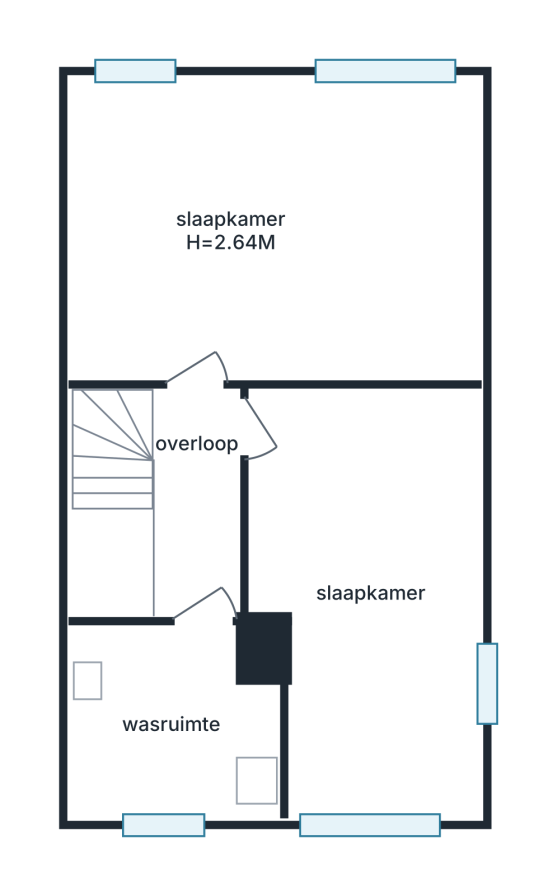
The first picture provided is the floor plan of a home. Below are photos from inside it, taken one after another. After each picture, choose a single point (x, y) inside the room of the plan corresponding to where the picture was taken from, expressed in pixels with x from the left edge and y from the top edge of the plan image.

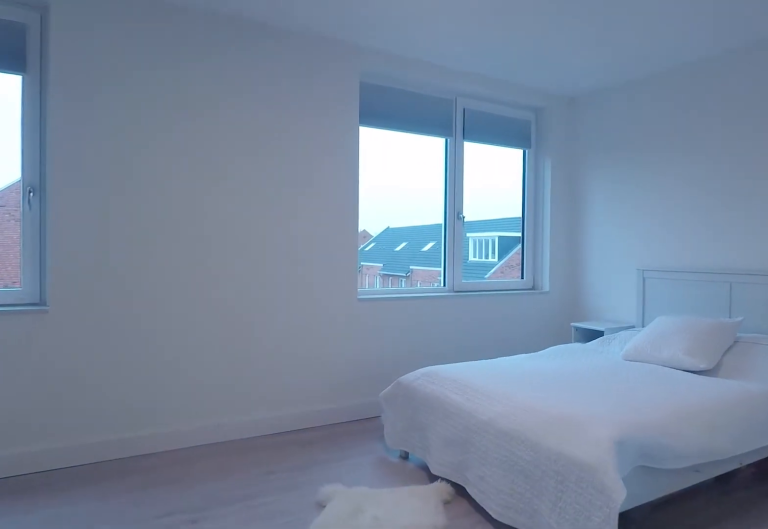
(98, 223)
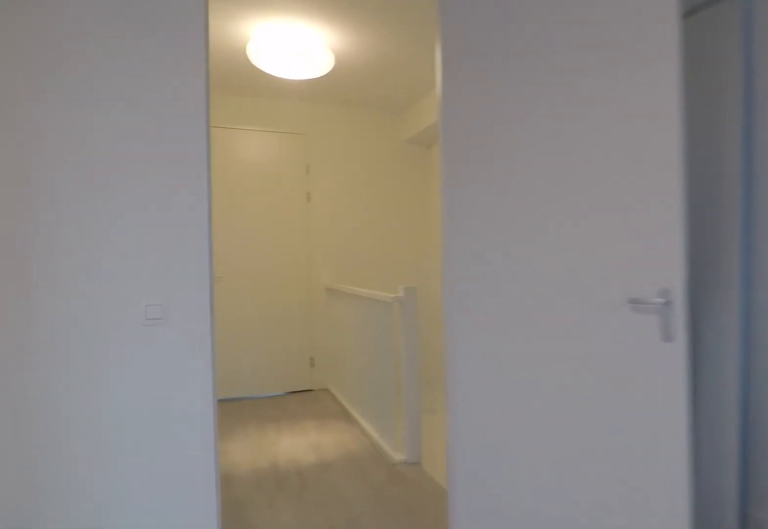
(98, 223)
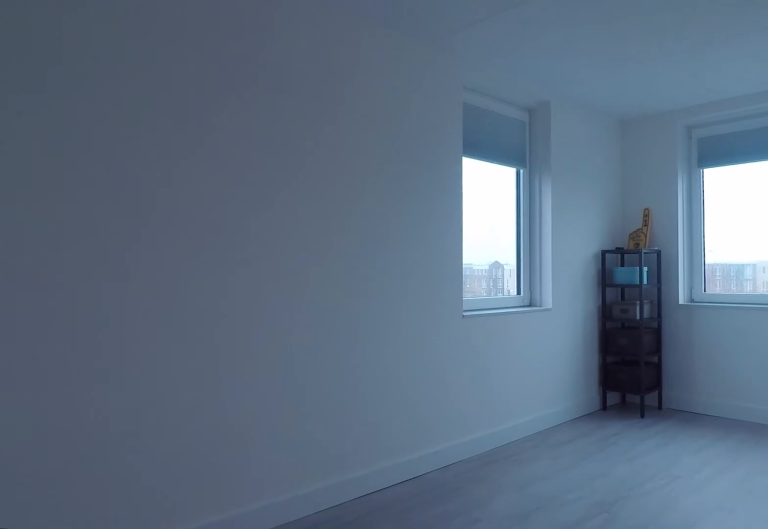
(374, 637)
